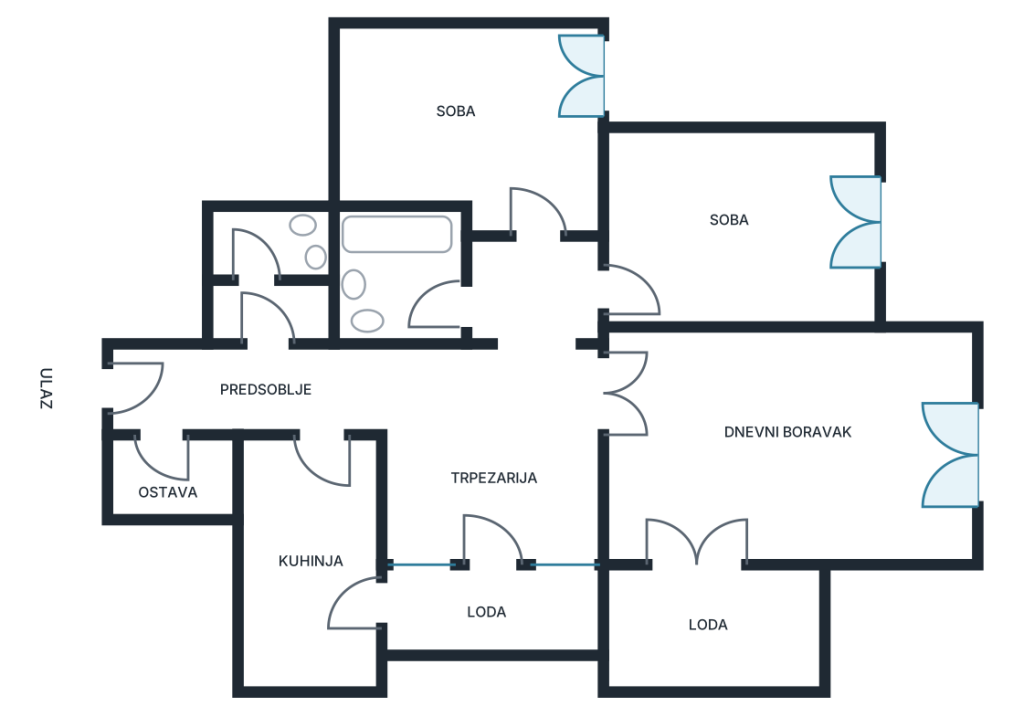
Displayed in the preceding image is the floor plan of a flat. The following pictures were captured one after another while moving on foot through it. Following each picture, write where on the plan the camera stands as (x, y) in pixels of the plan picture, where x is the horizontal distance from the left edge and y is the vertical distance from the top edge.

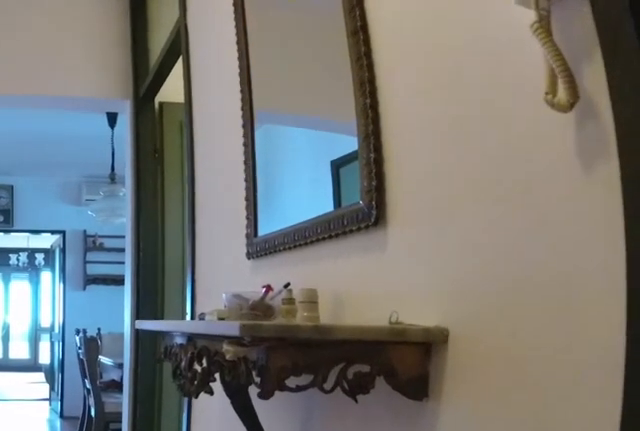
(127, 397)
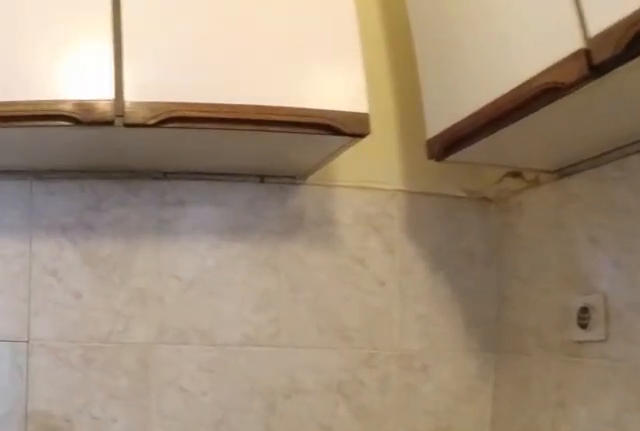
(317, 559)
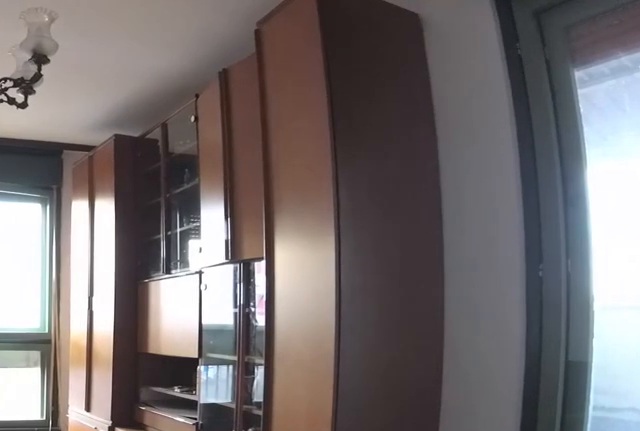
(603, 396)
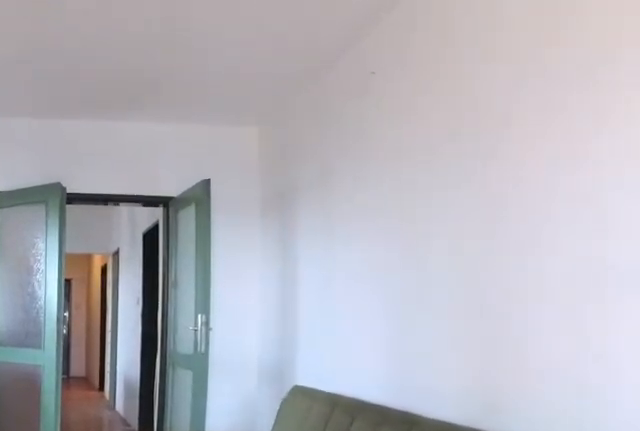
(873, 456)
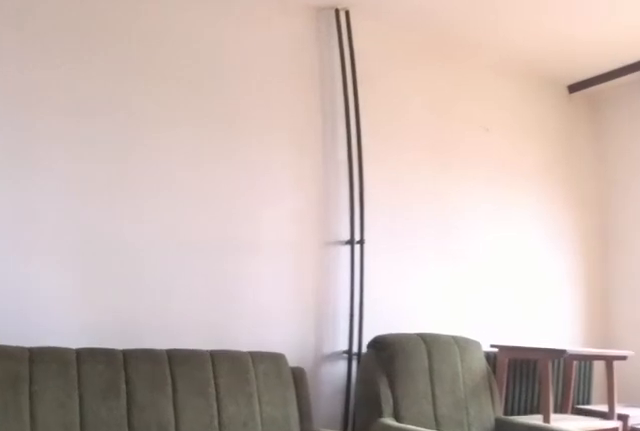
(727, 501)
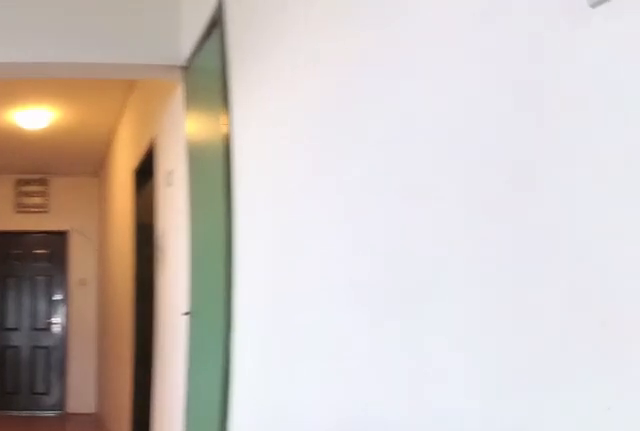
(561, 409)
